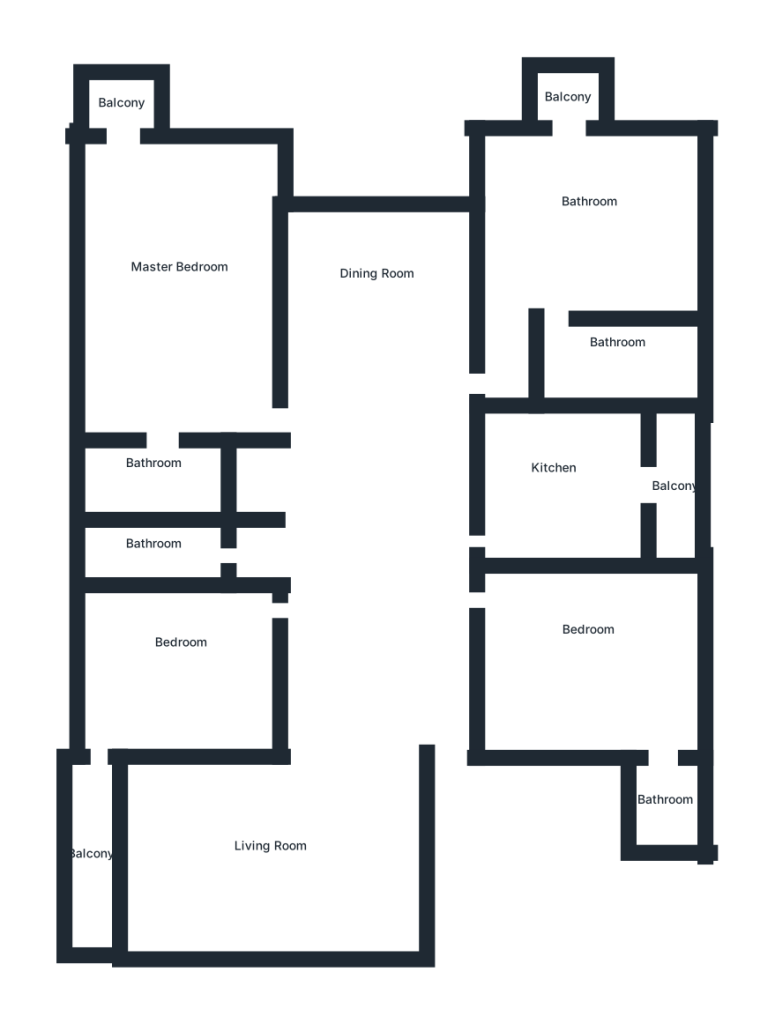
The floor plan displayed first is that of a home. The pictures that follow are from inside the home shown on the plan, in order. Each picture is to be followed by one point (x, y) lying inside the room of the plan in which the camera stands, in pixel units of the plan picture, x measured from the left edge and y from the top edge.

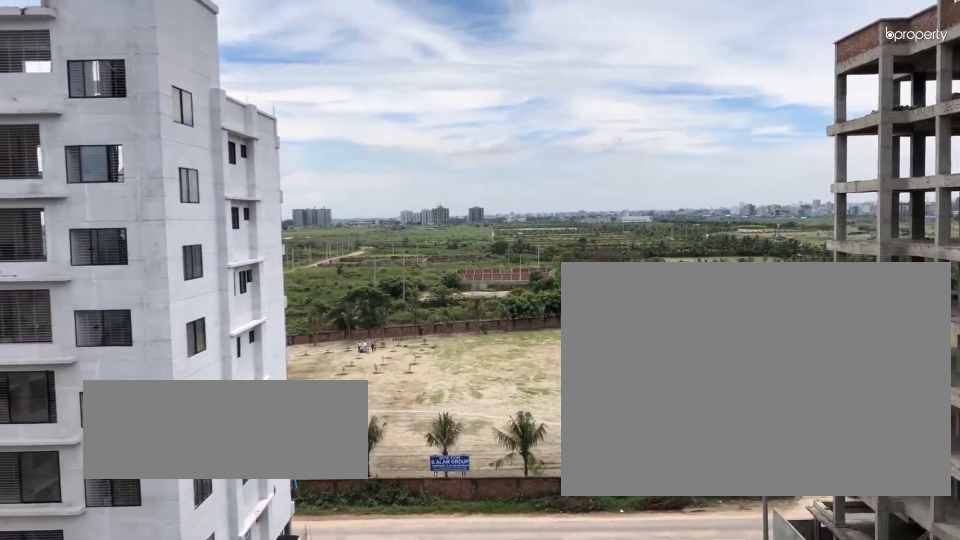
(563, 102)
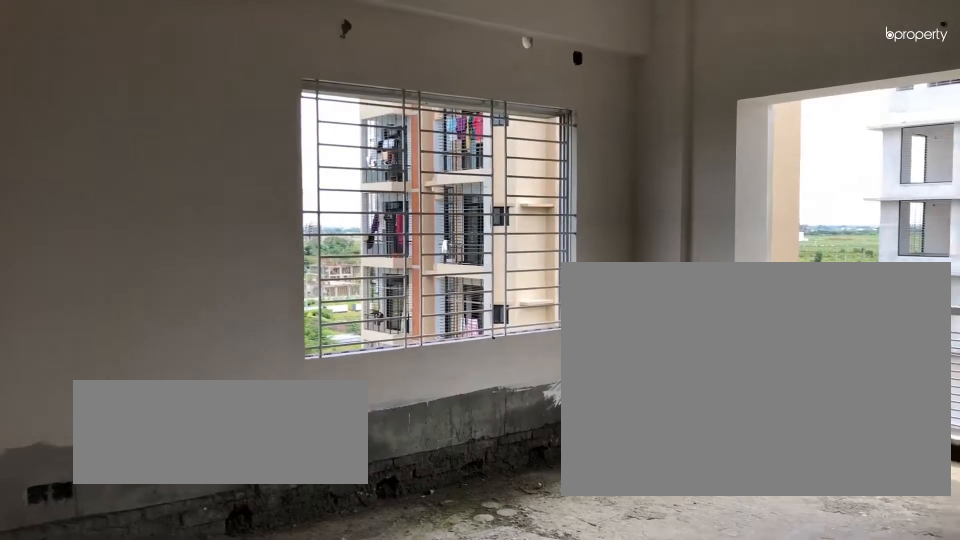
(168, 290)
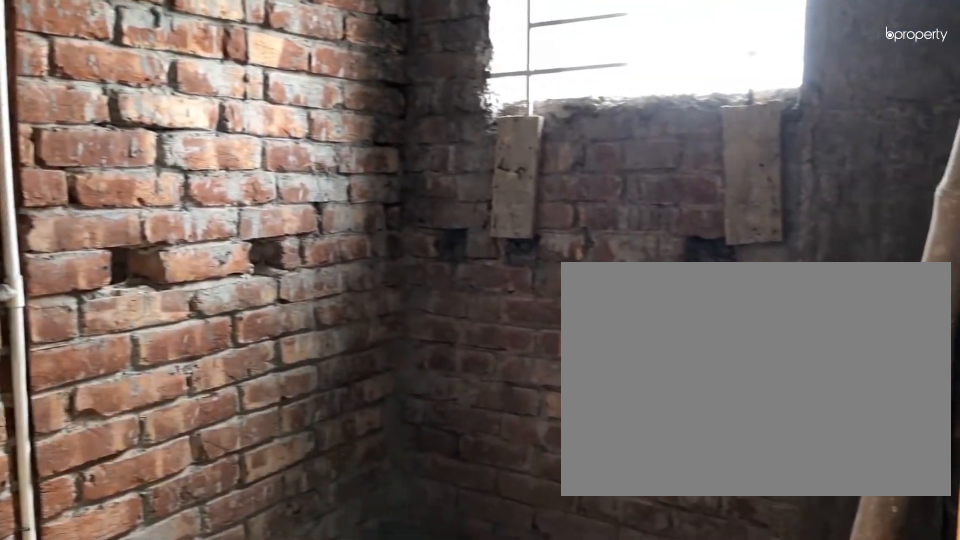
(146, 486)
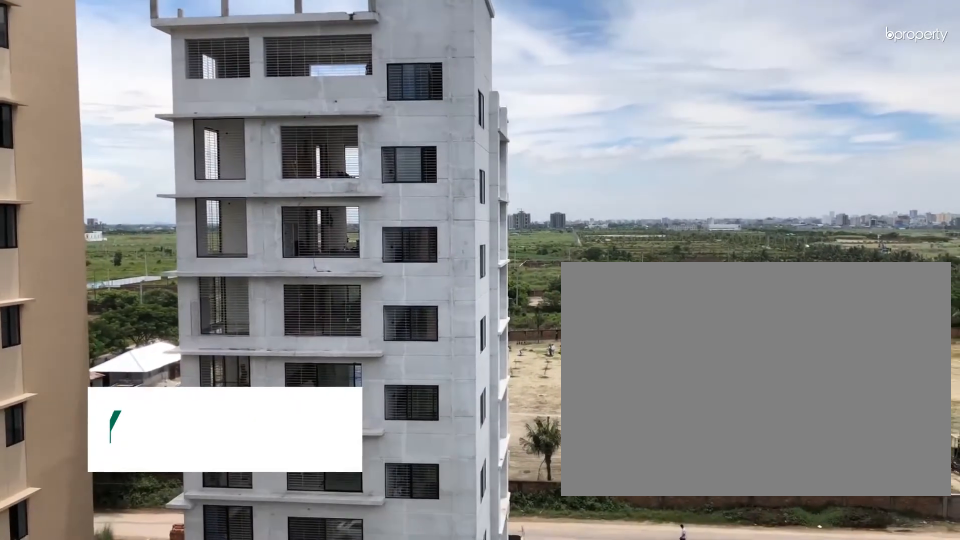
(119, 113)
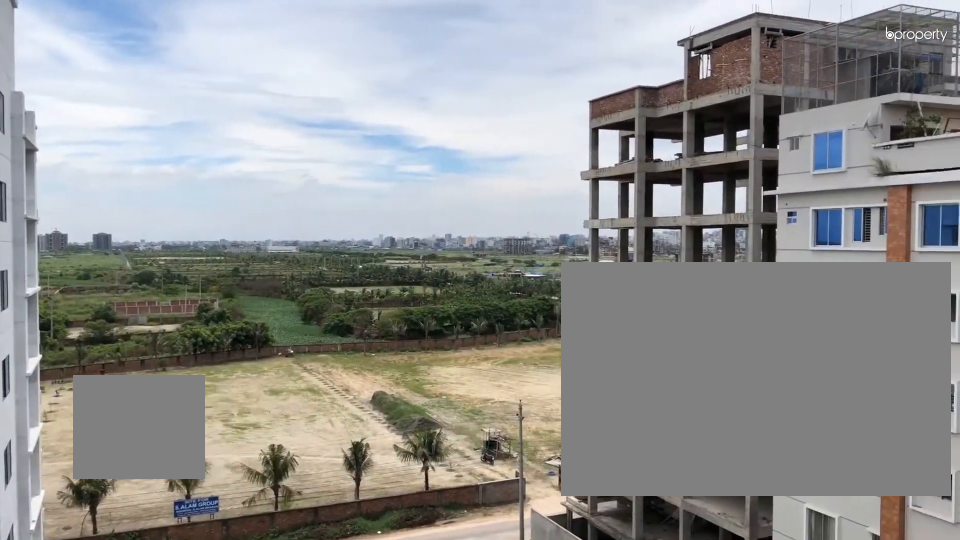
(119, 113)
